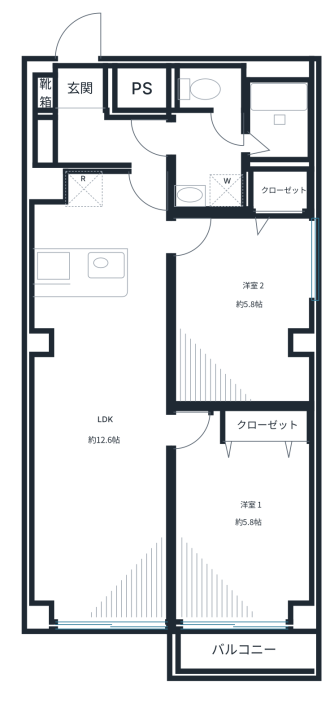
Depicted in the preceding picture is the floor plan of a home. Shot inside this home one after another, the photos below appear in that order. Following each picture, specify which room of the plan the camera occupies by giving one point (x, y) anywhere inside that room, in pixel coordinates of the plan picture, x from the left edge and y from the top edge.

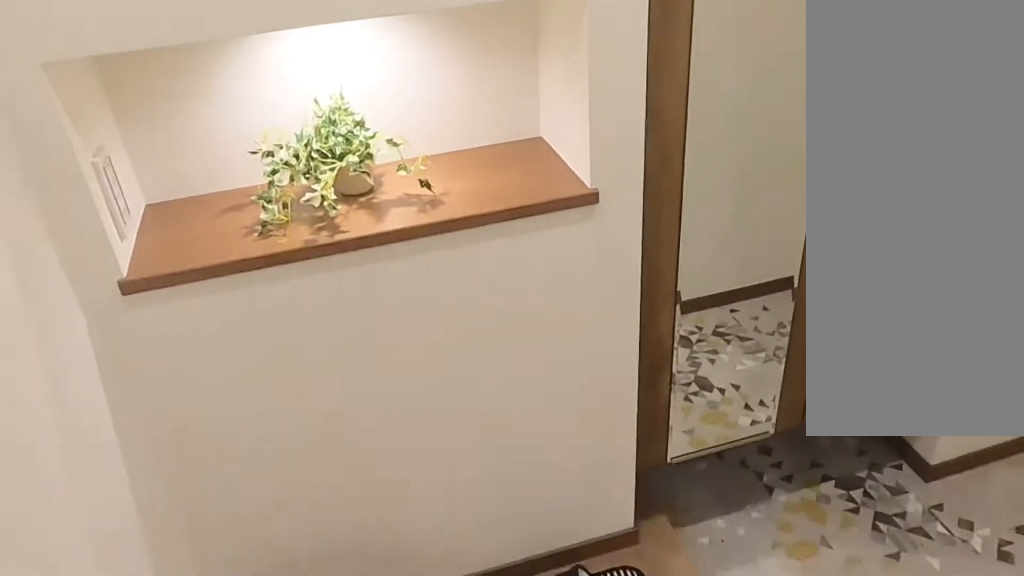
(89, 123)
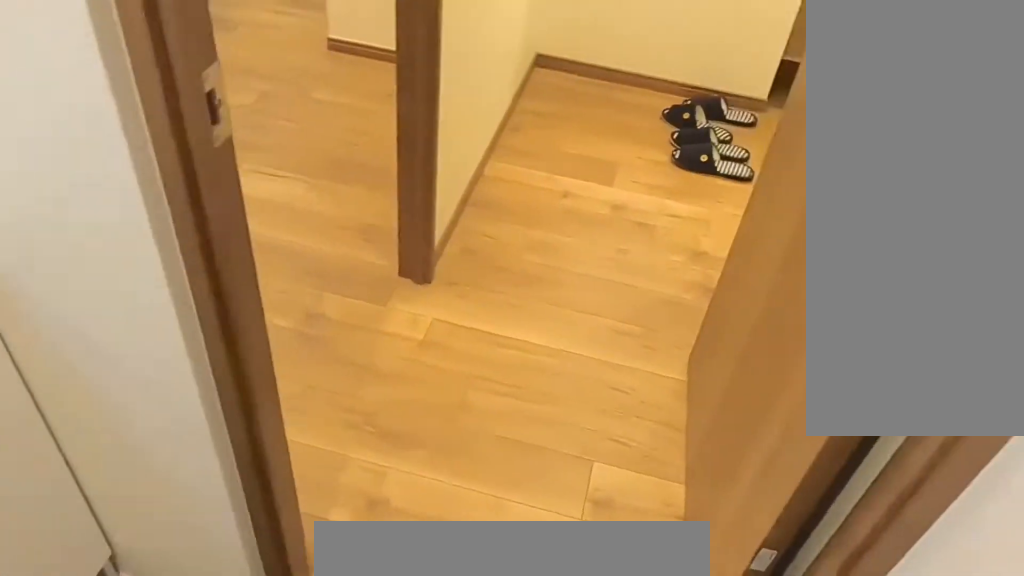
(234, 151)
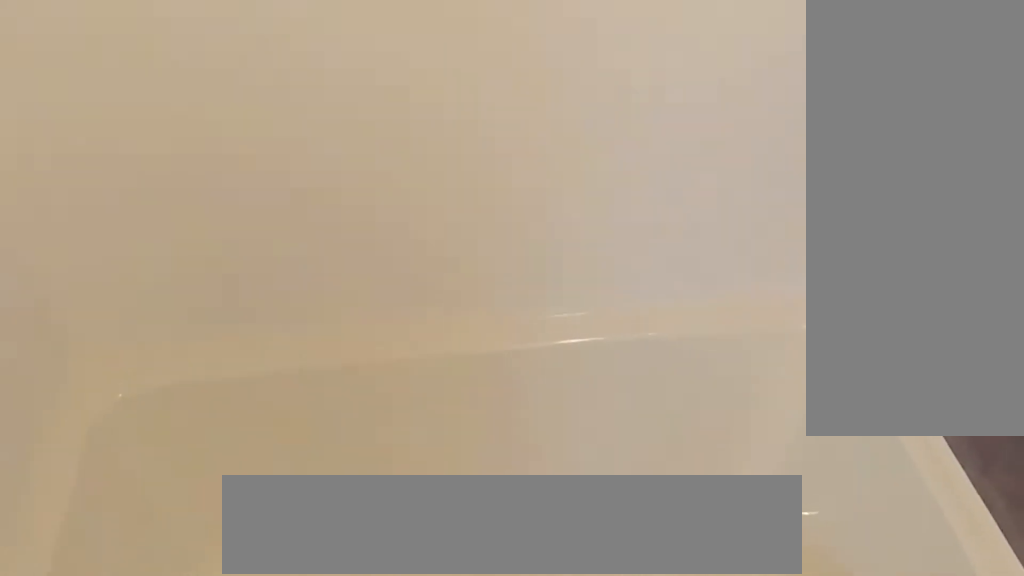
(234, 151)
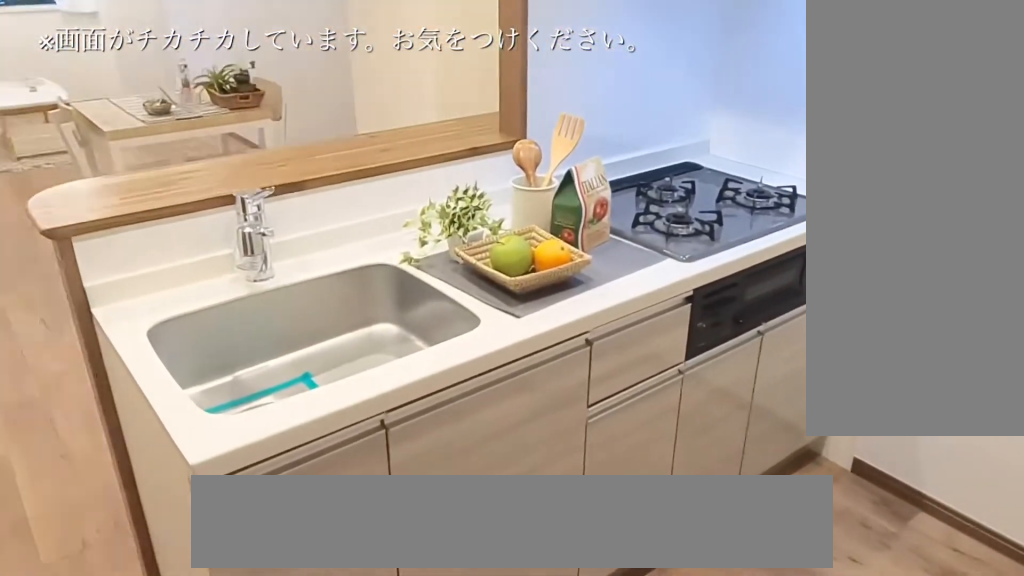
(86, 215)
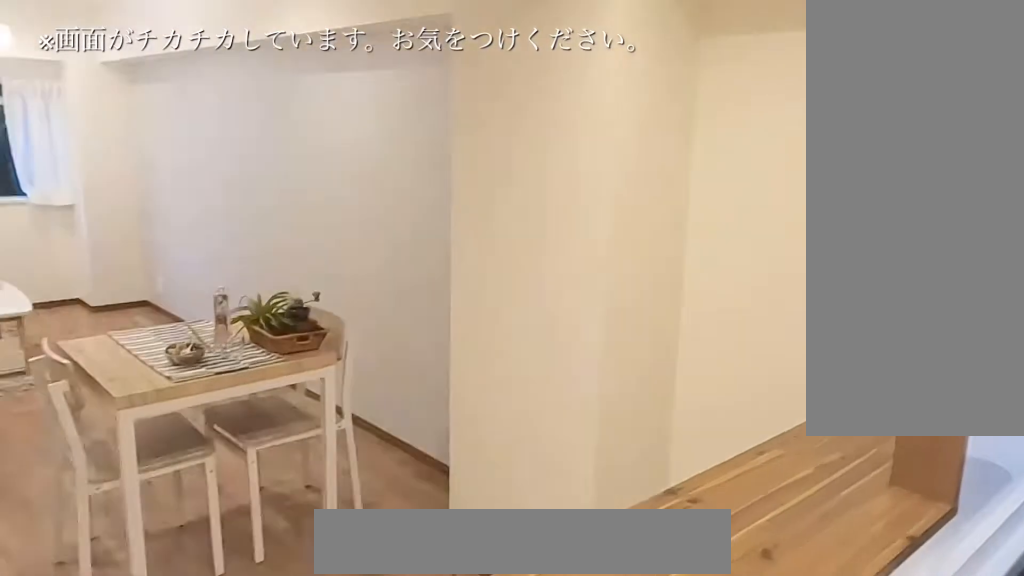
(106, 439)
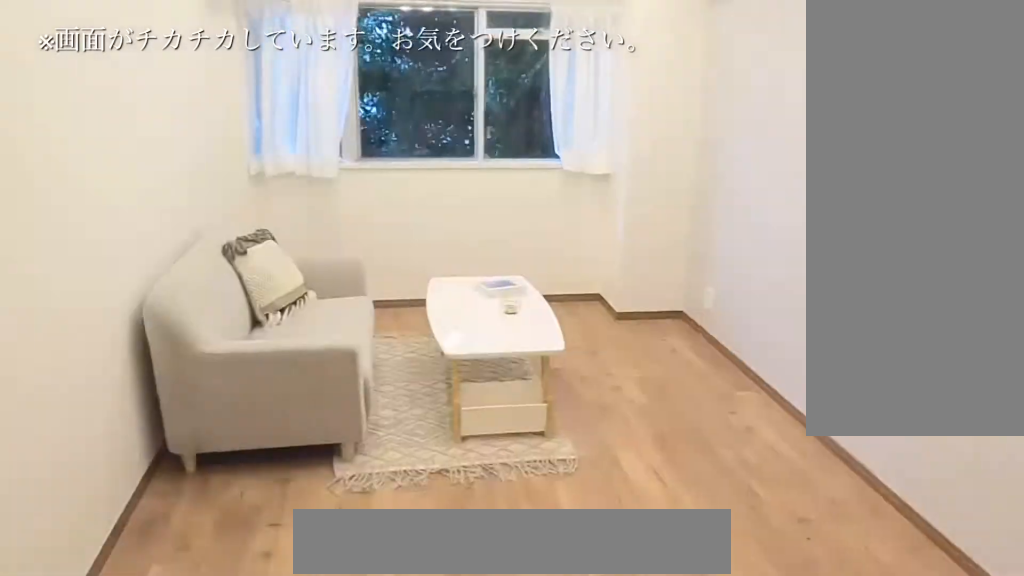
(106, 440)
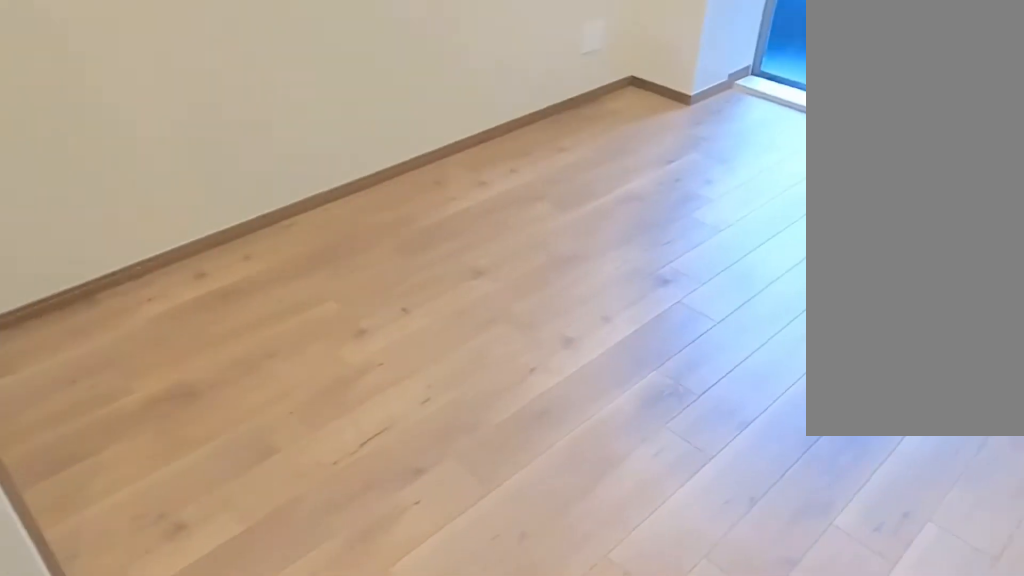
(263, 539)
